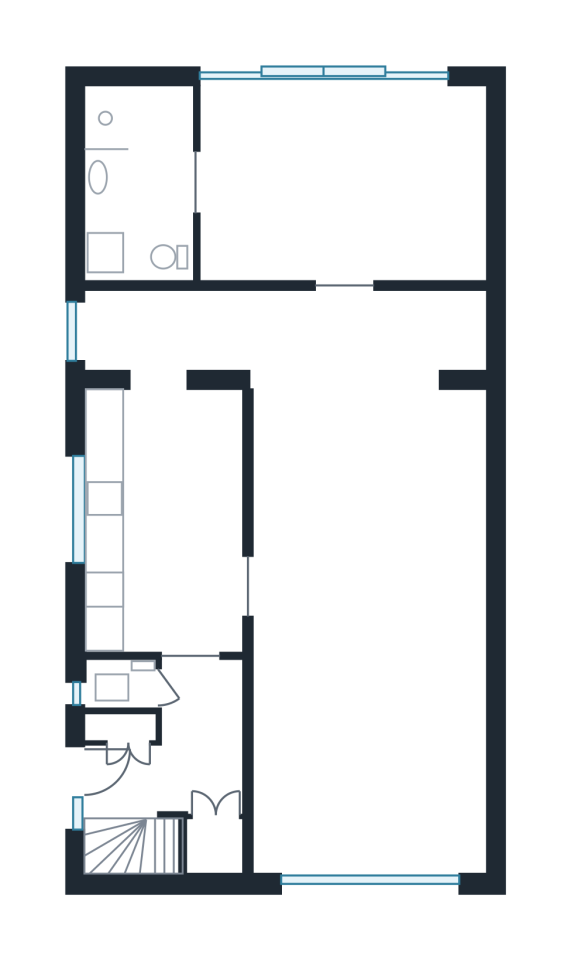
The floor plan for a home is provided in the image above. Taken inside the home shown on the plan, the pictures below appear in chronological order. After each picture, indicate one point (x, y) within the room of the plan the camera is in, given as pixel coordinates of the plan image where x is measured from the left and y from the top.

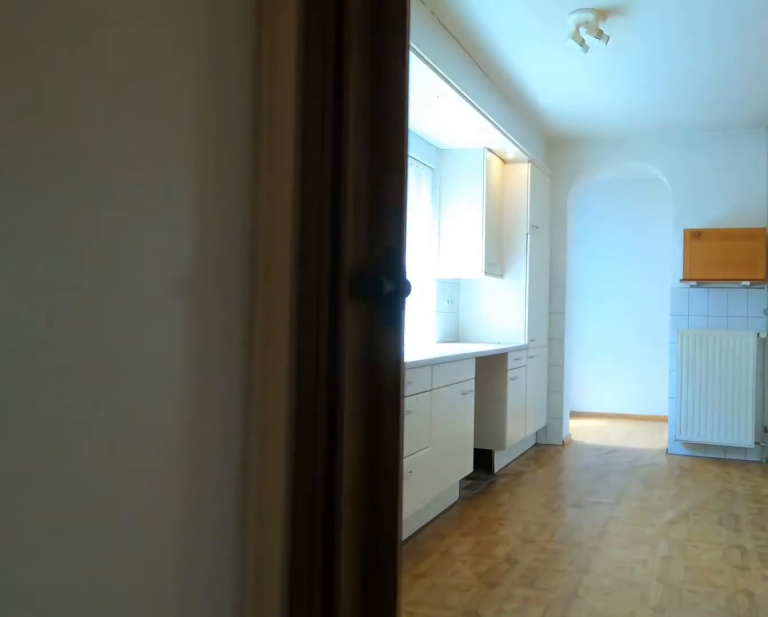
(177, 749)
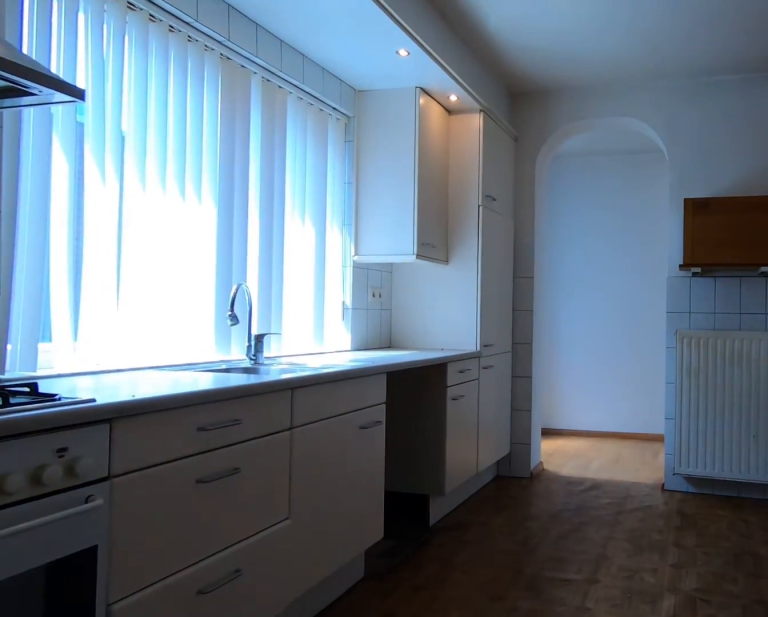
(182, 518)
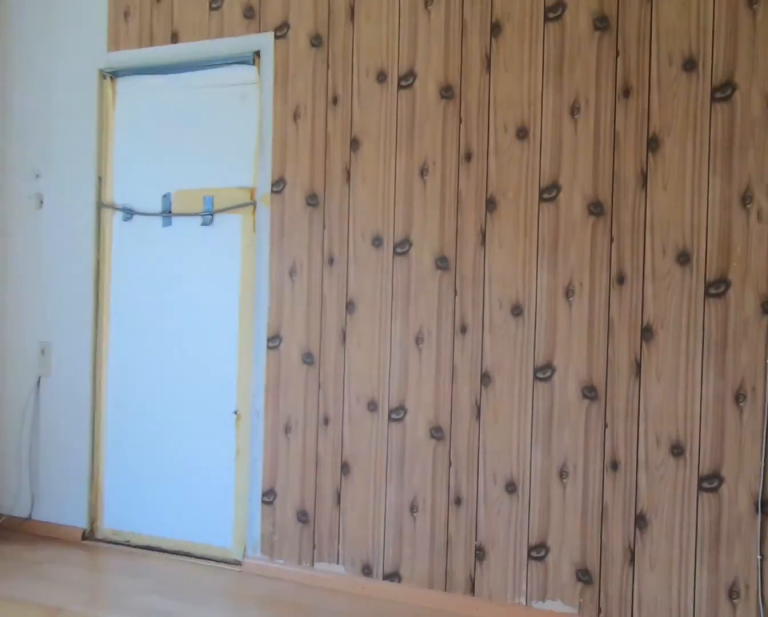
(366, 628)
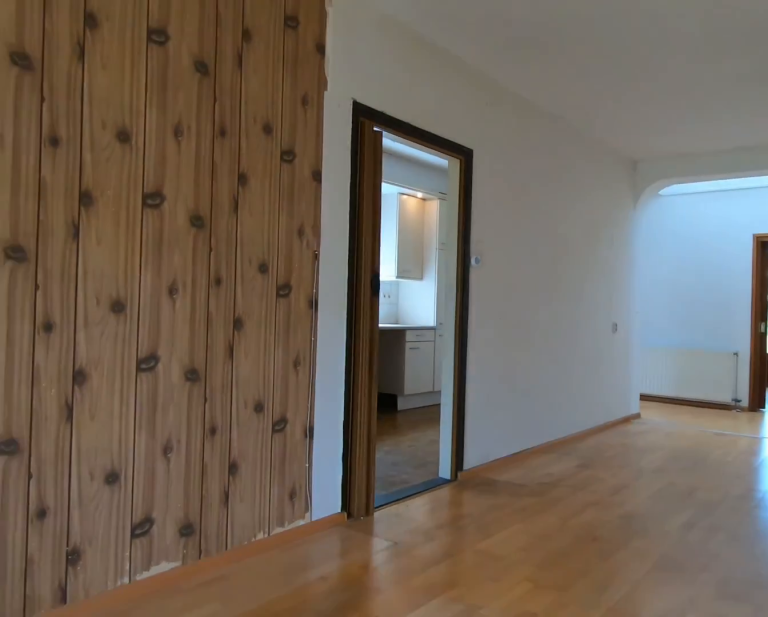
(366, 628)
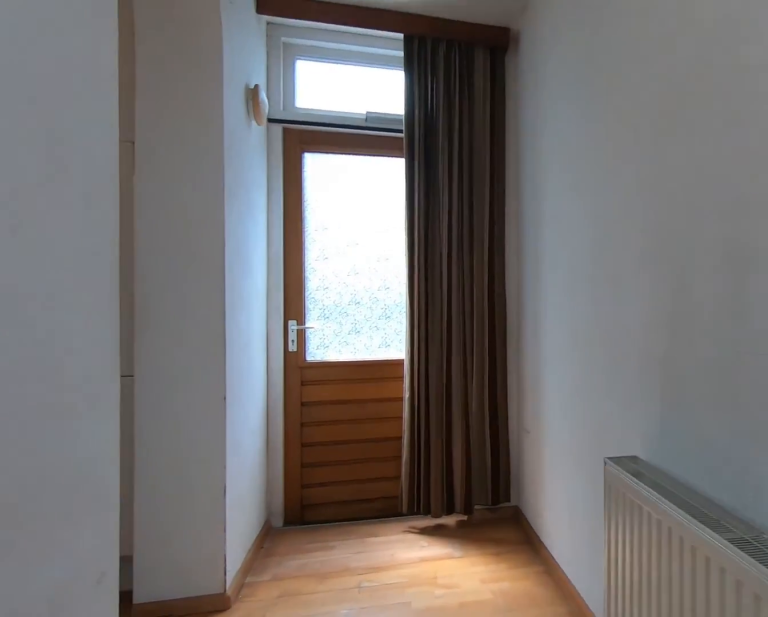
(286, 332)
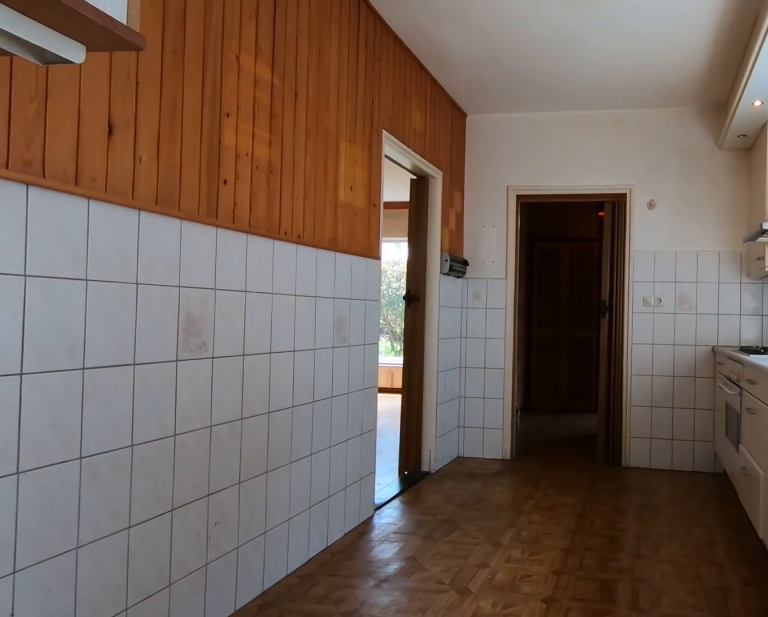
(182, 518)
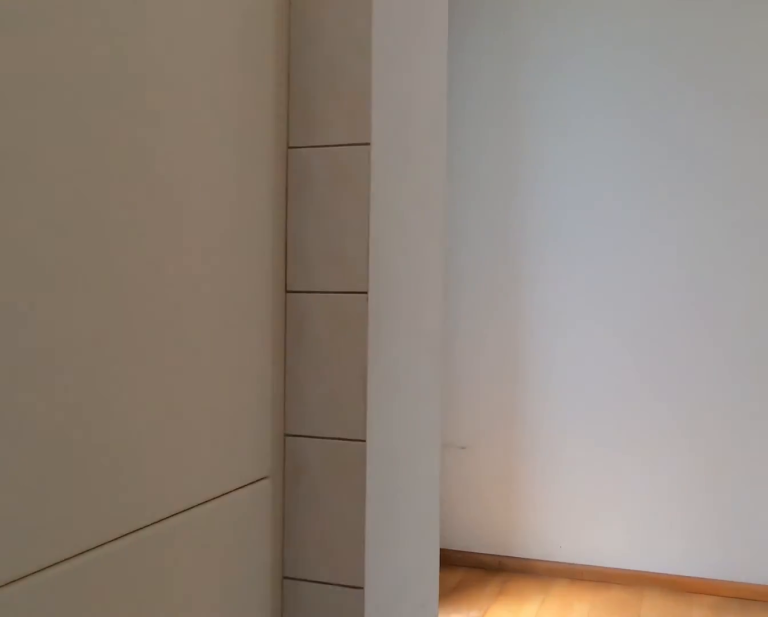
(182, 518)
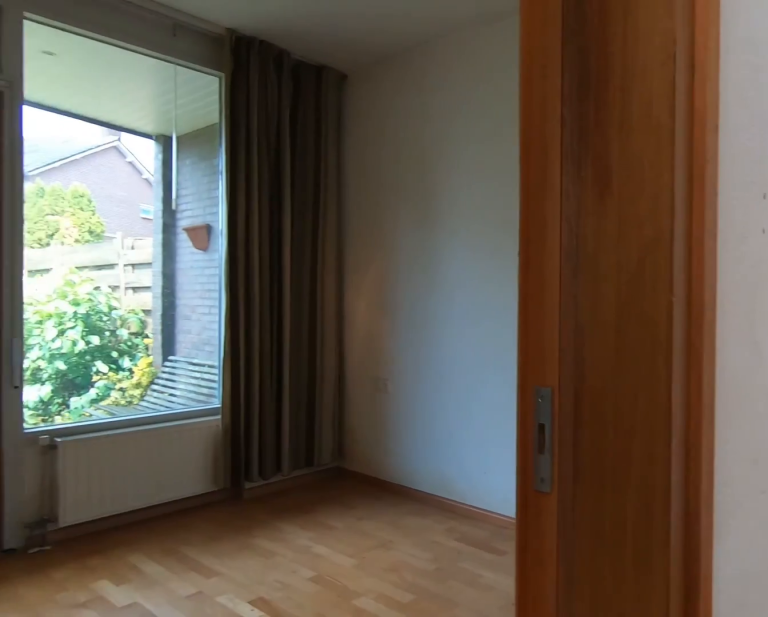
(286, 332)
